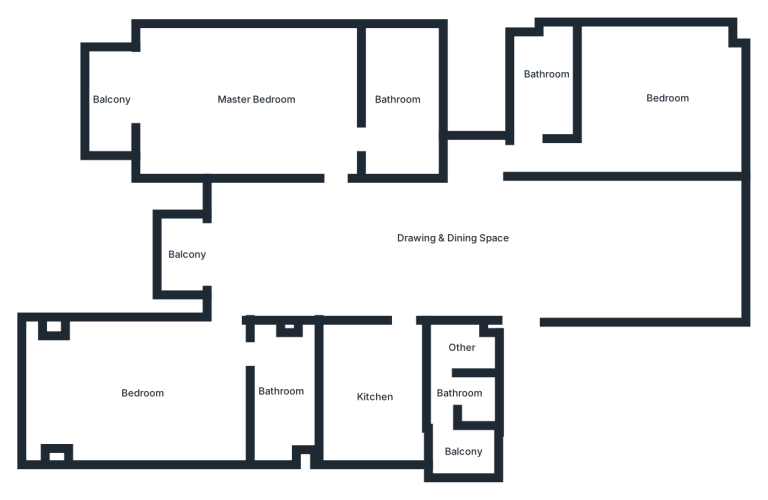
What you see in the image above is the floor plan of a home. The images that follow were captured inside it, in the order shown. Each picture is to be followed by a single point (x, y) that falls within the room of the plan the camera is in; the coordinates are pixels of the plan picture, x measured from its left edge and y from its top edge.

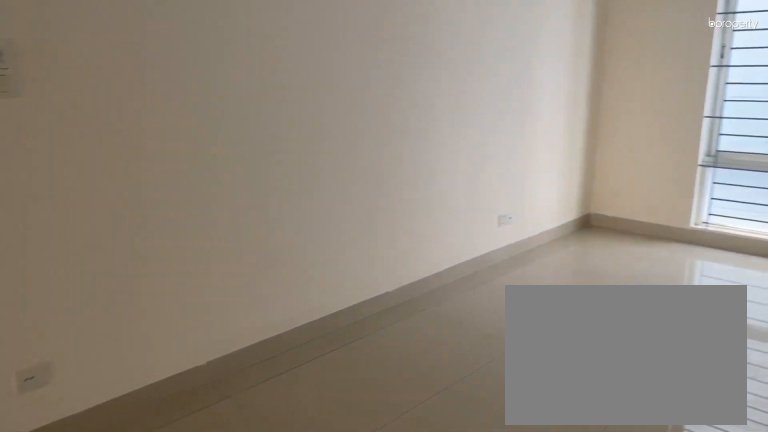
(505, 238)
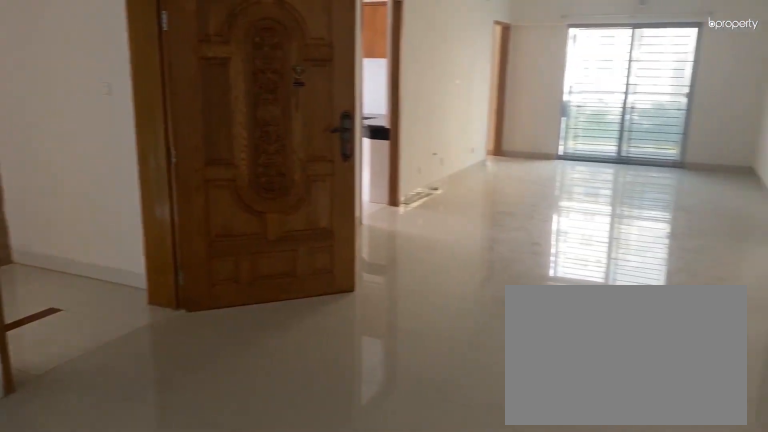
(505, 238)
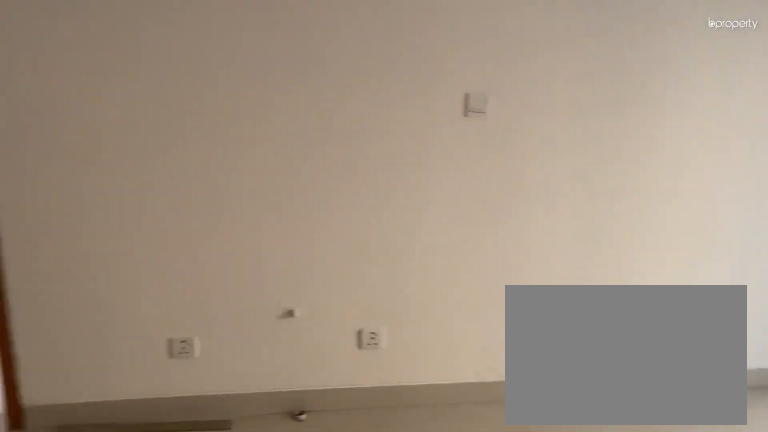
(286, 241)
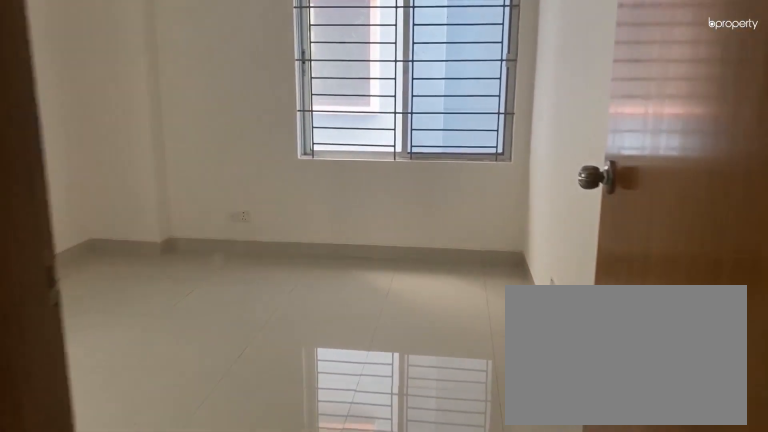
(553, 157)
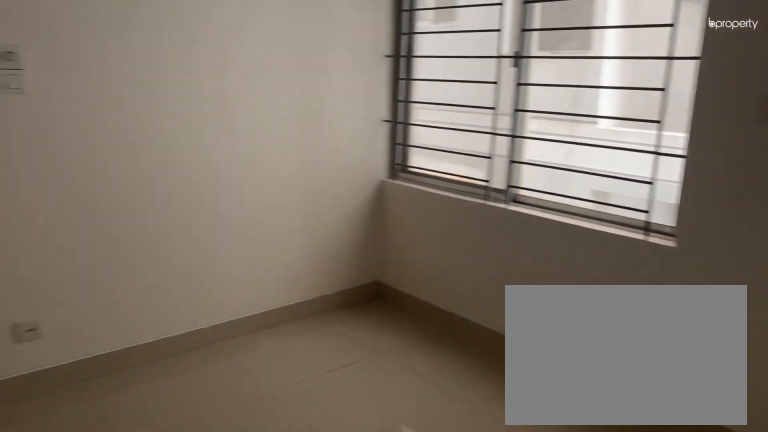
(637, 99)
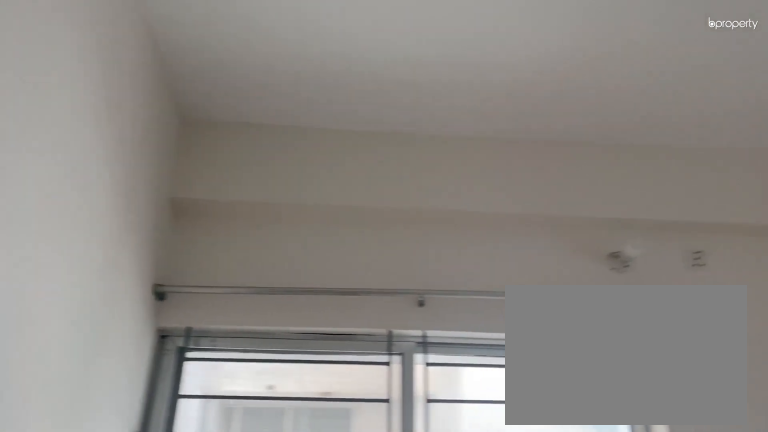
(637, 99)
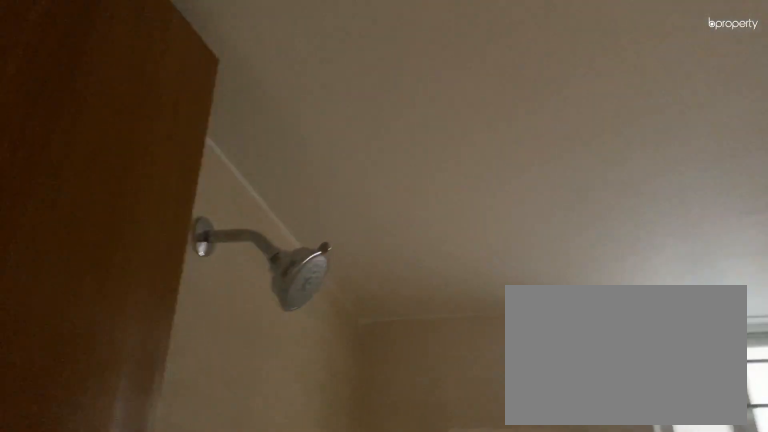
(543, 90)
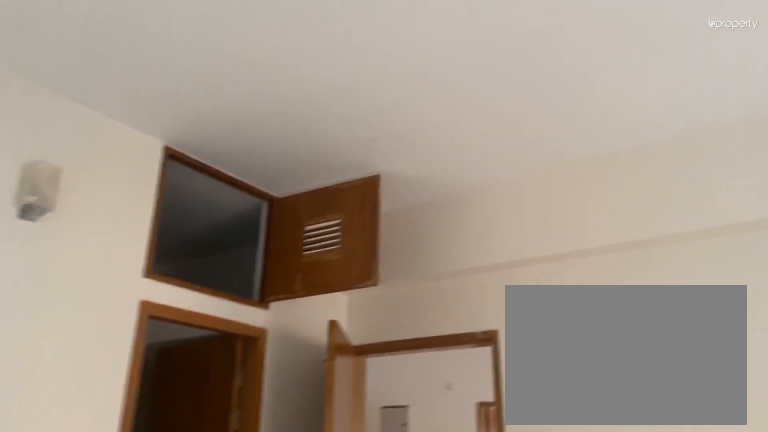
(267, 97)
